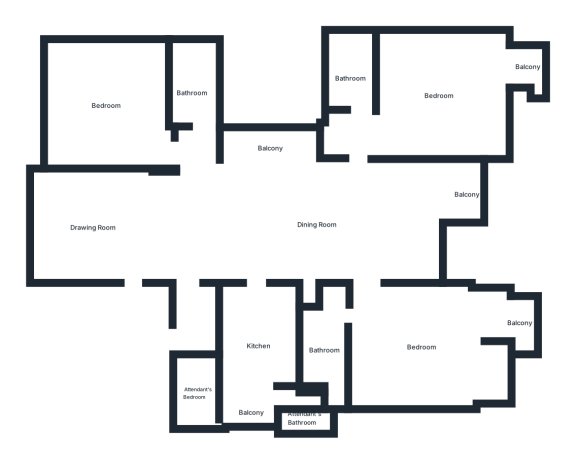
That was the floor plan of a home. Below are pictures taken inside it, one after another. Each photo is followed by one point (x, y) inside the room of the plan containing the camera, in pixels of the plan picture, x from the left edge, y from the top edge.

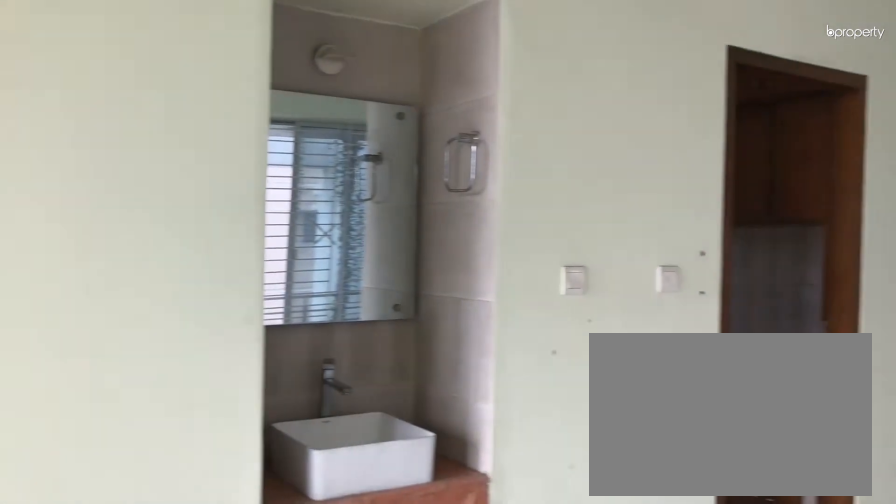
(346, 225)
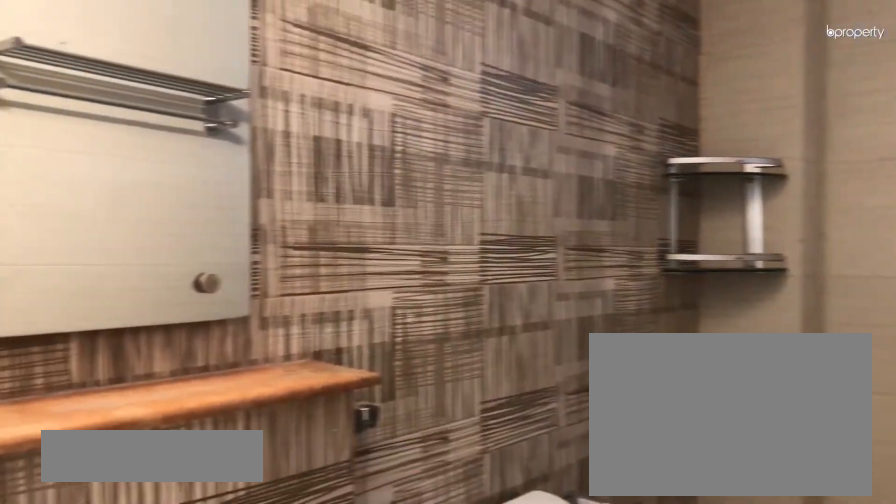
(194, 82)
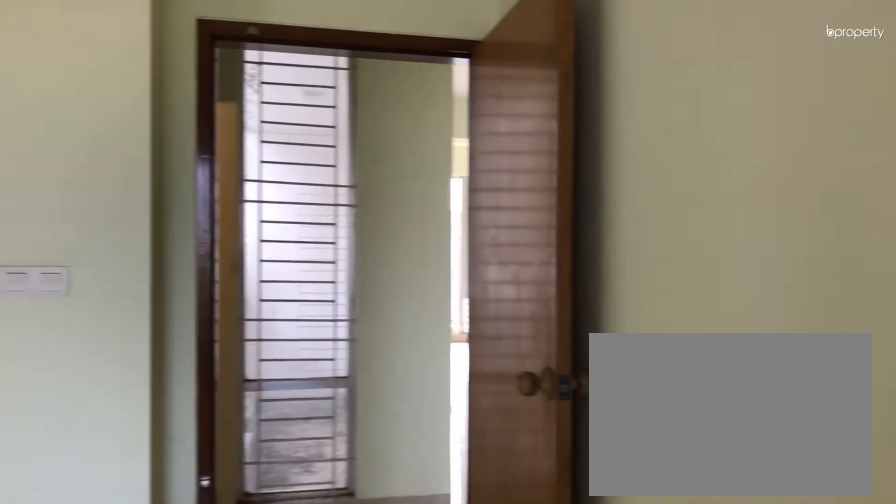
(108, 105)
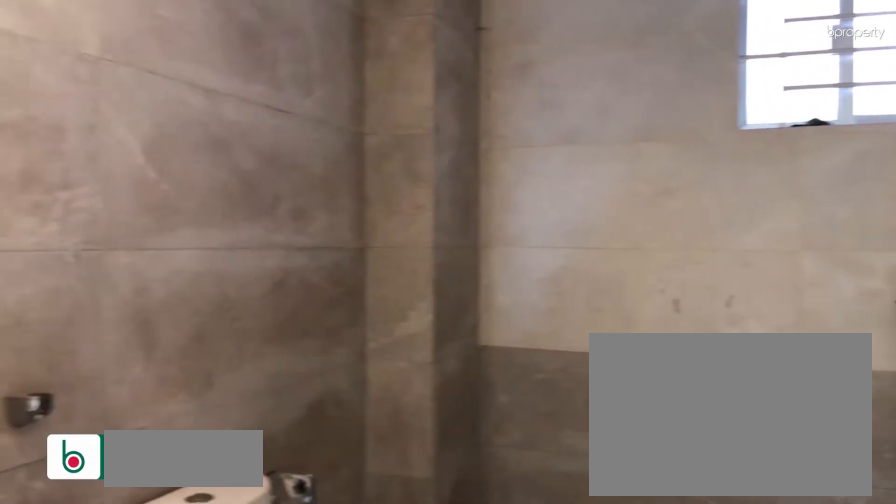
(350, 77)
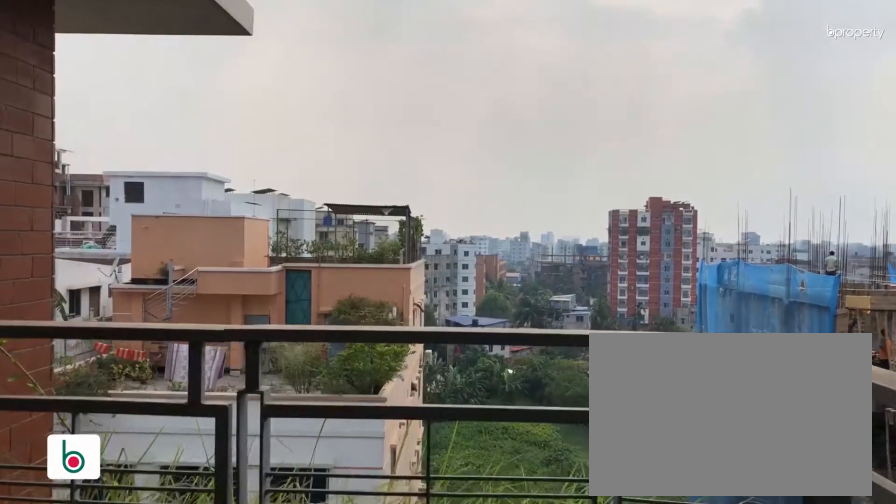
(465, 194)
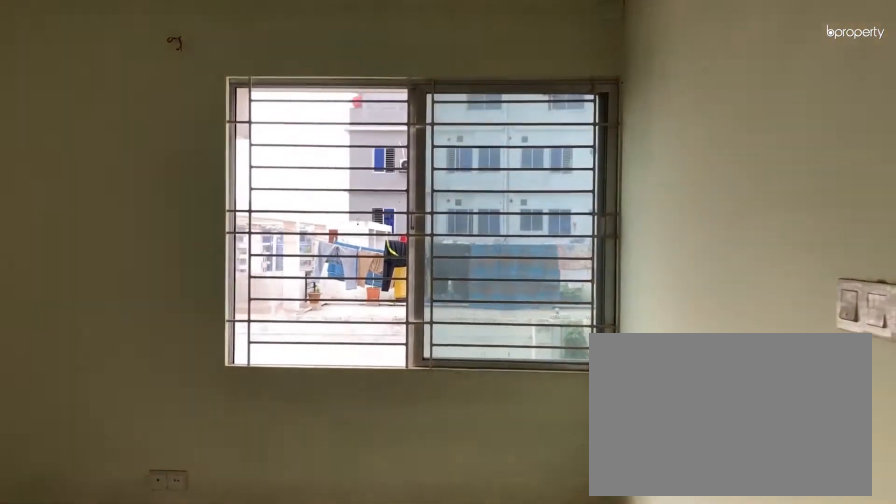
(417, 344)
